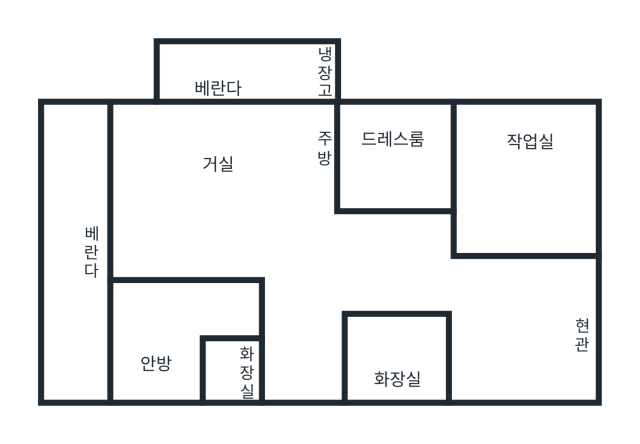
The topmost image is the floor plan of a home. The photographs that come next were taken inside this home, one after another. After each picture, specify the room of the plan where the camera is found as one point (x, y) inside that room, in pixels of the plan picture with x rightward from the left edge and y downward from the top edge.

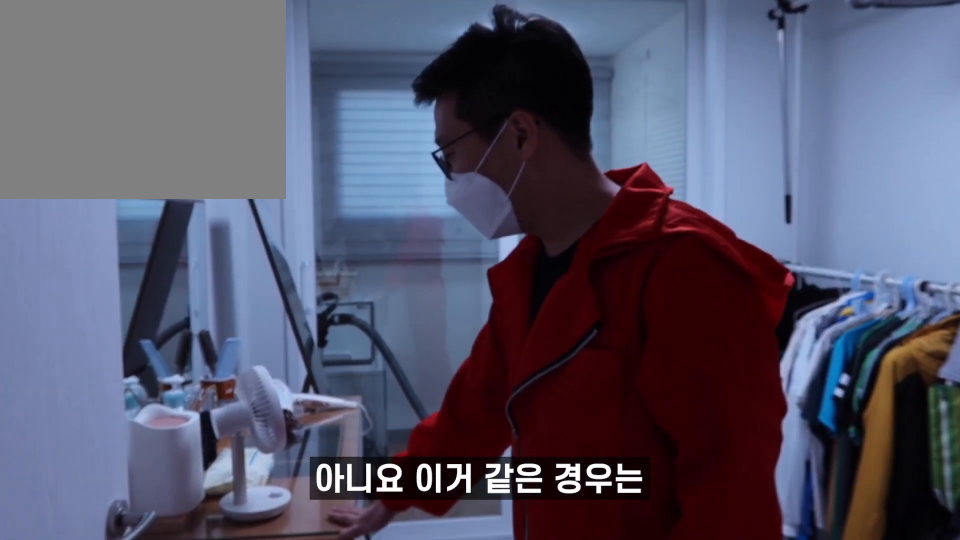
(391, 178)
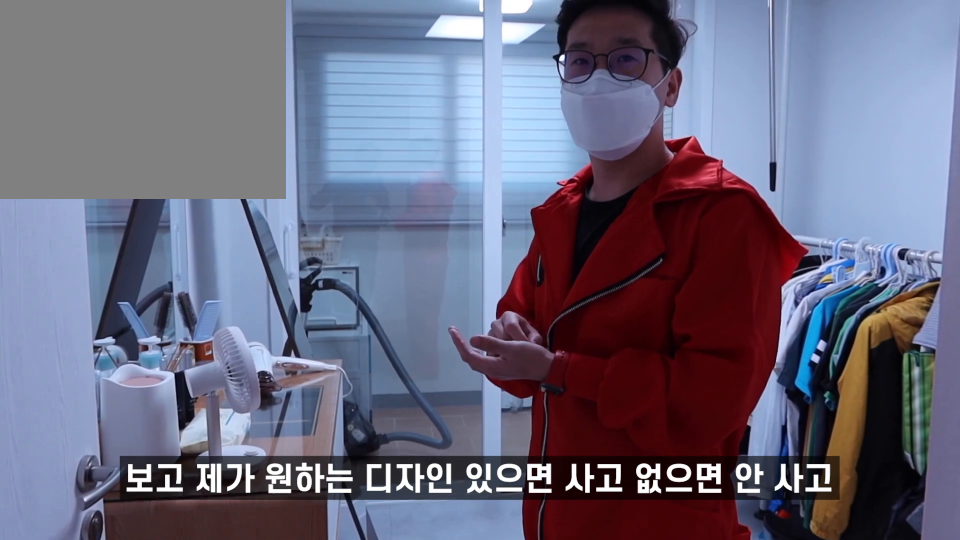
(390, 178)
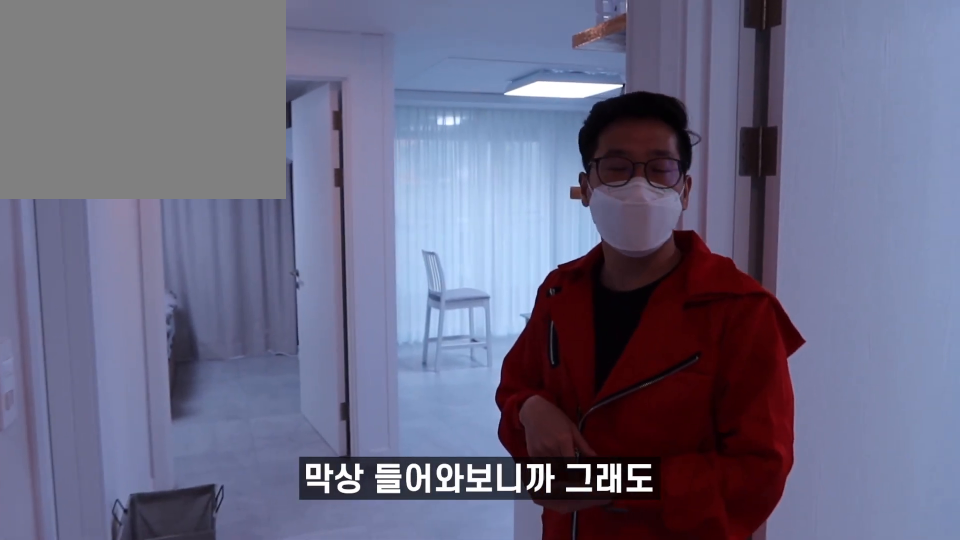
(390, 262)
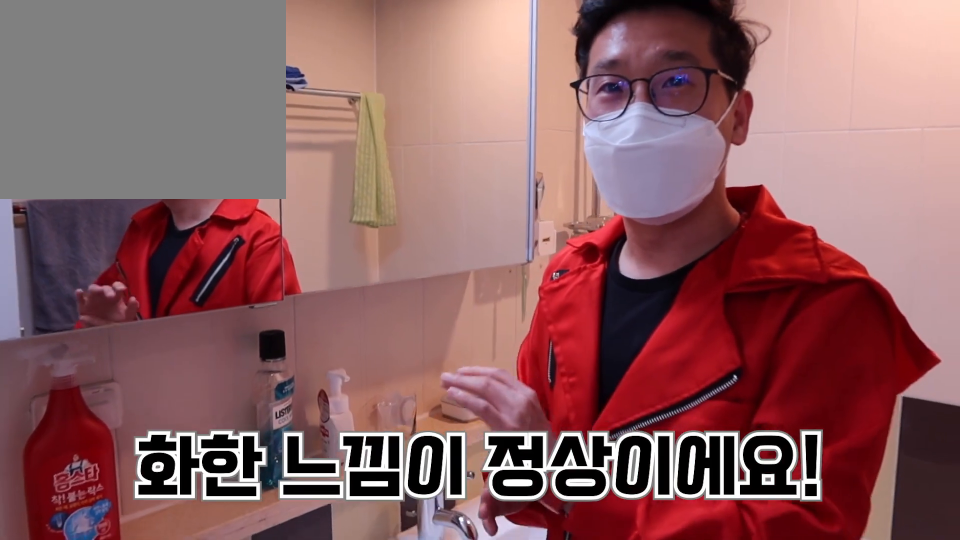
(390, 348)
